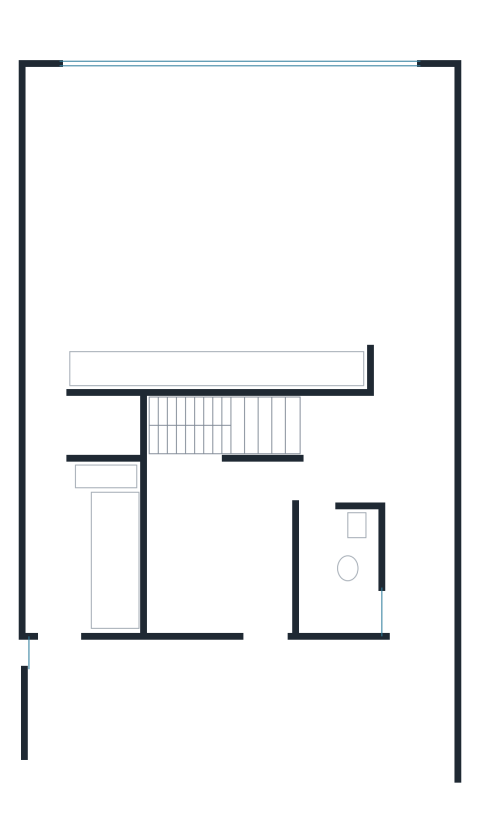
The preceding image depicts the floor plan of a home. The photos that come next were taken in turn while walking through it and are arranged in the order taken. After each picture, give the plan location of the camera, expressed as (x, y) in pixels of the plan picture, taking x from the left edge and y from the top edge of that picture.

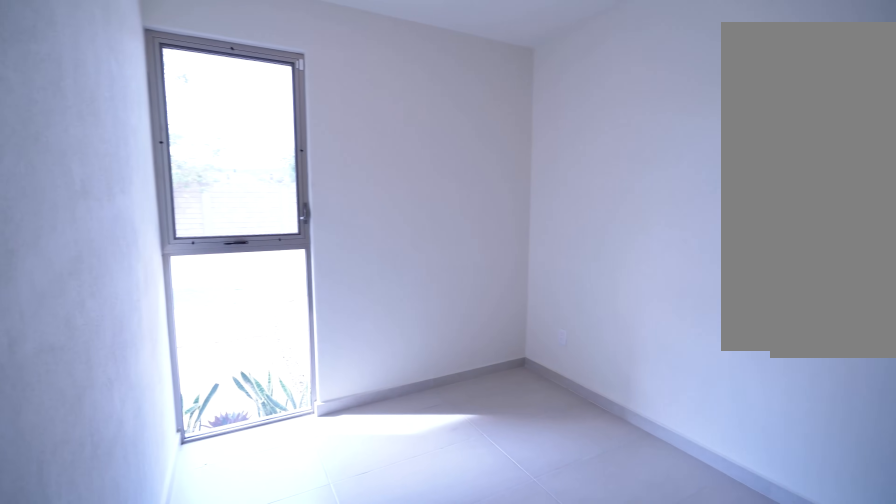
(265, 489)
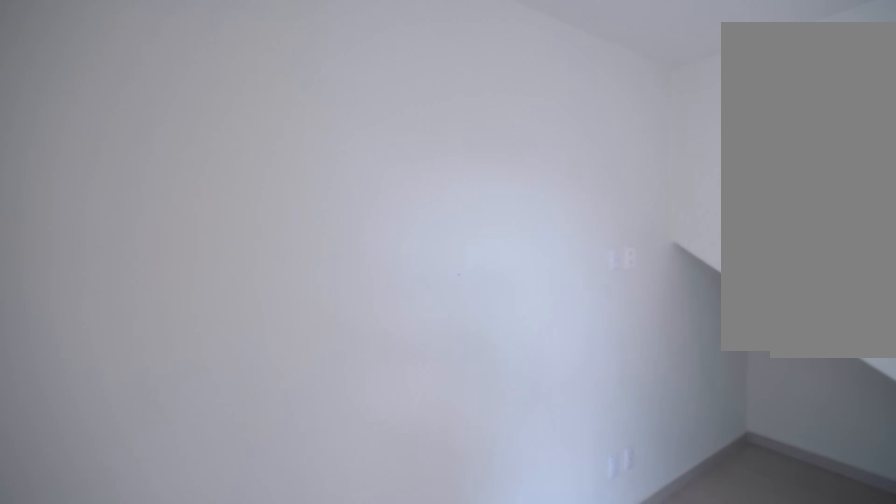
(179, 592)
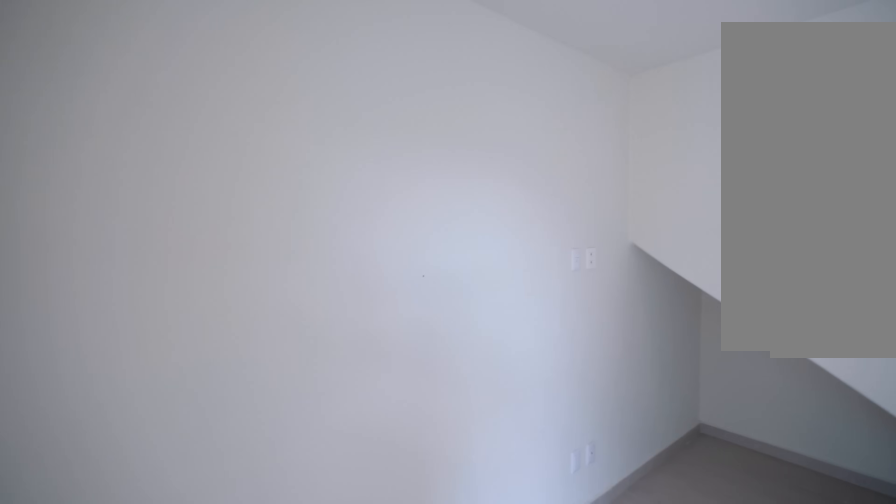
(178, 599)
